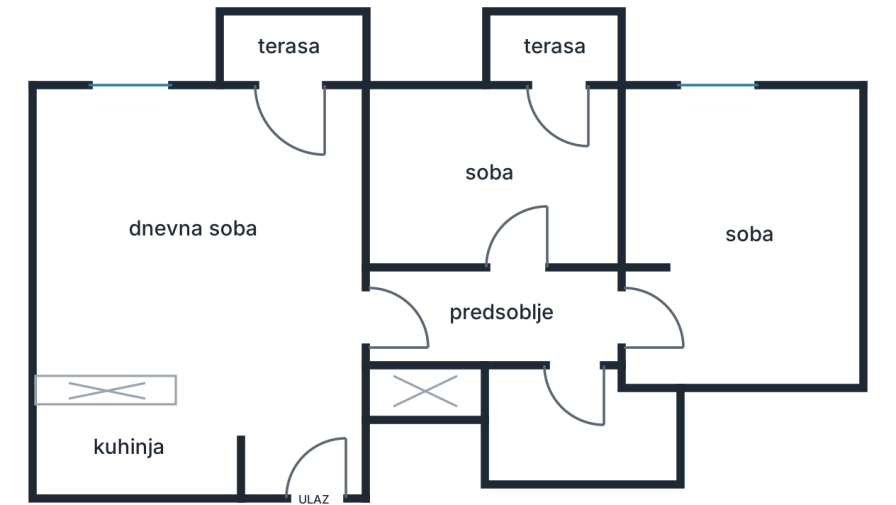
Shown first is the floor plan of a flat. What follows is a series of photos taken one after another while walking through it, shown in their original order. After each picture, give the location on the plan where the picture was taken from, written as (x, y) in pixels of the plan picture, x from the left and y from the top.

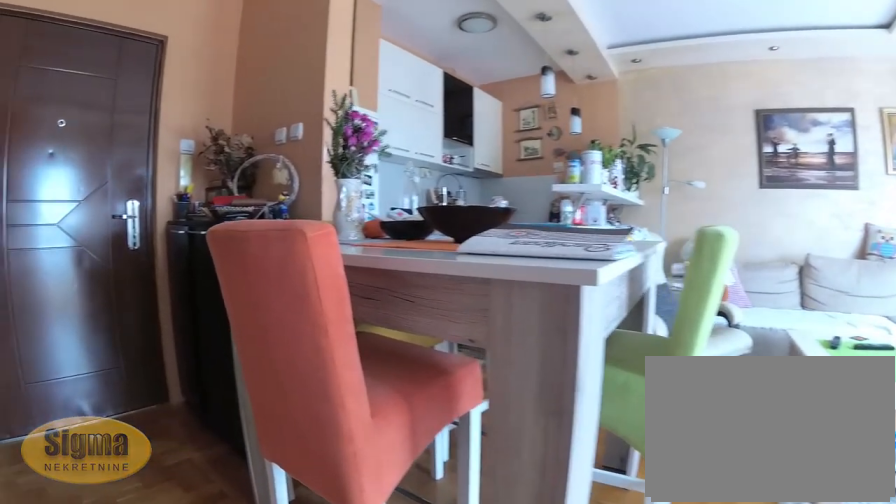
(323, 308)
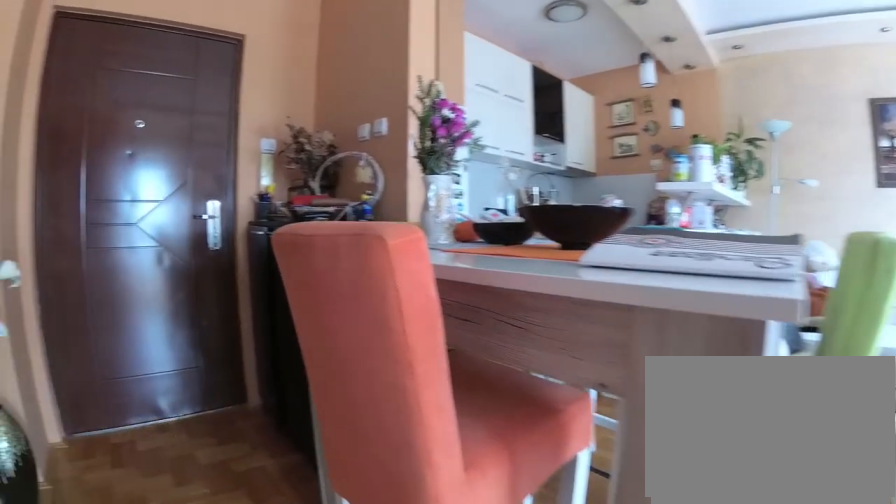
(318, 312)
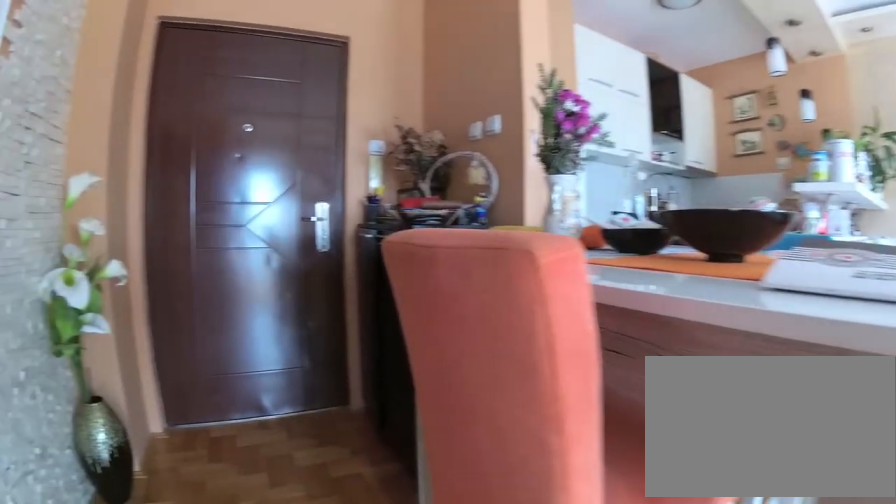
(312, 315)
